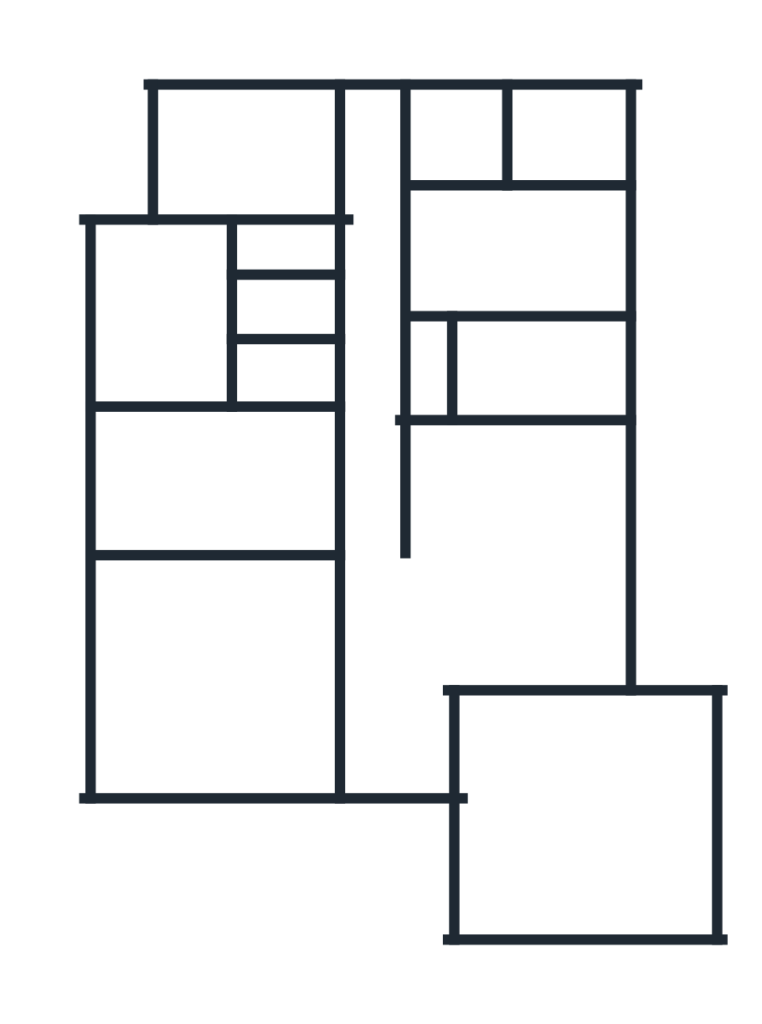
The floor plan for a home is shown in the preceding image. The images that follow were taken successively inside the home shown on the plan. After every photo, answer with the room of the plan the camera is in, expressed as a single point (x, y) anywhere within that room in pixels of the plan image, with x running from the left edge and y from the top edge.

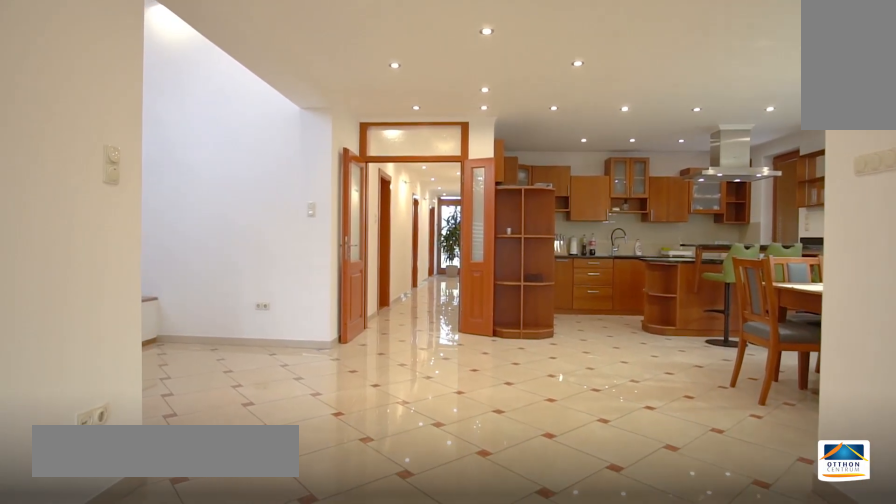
(399, 725)
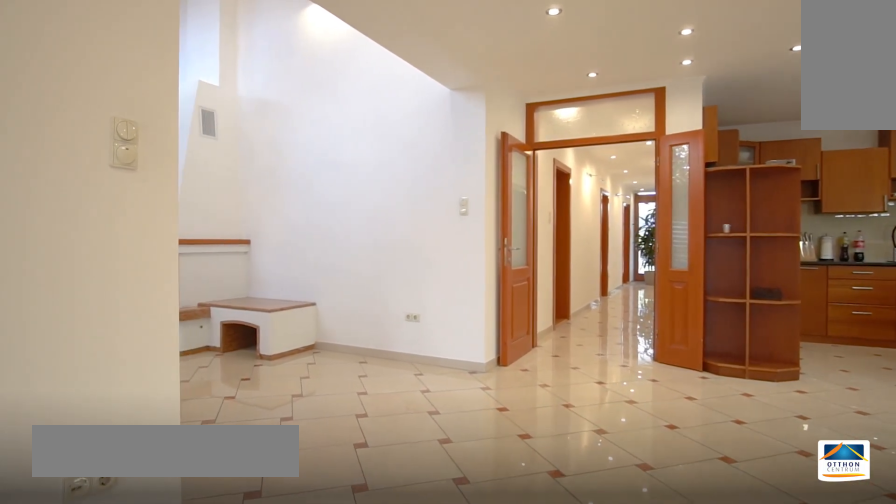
(398, 724)
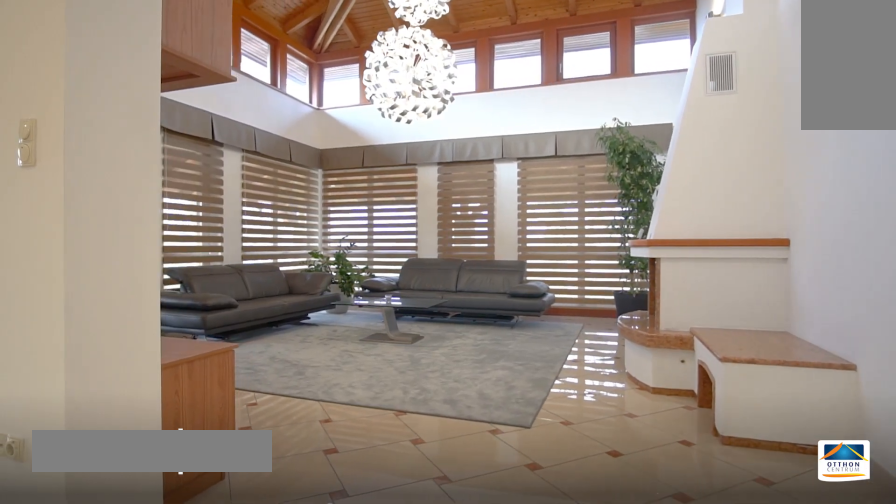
(221, 685)
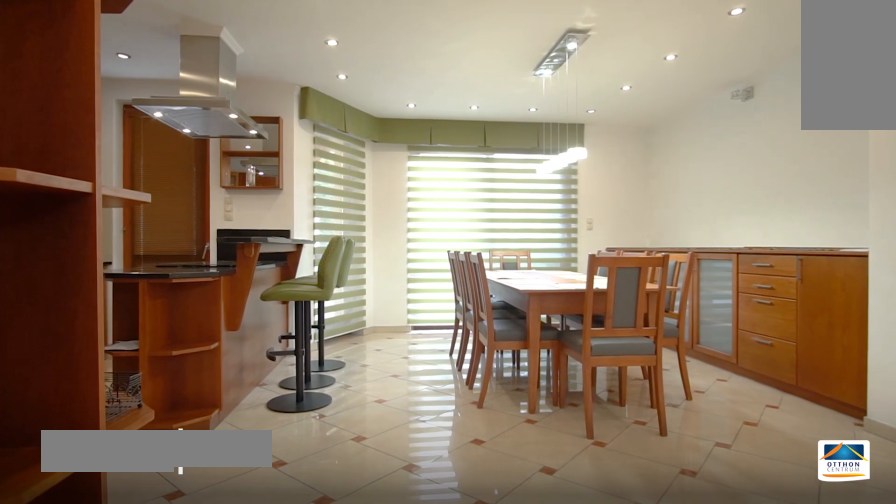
(532, 570)
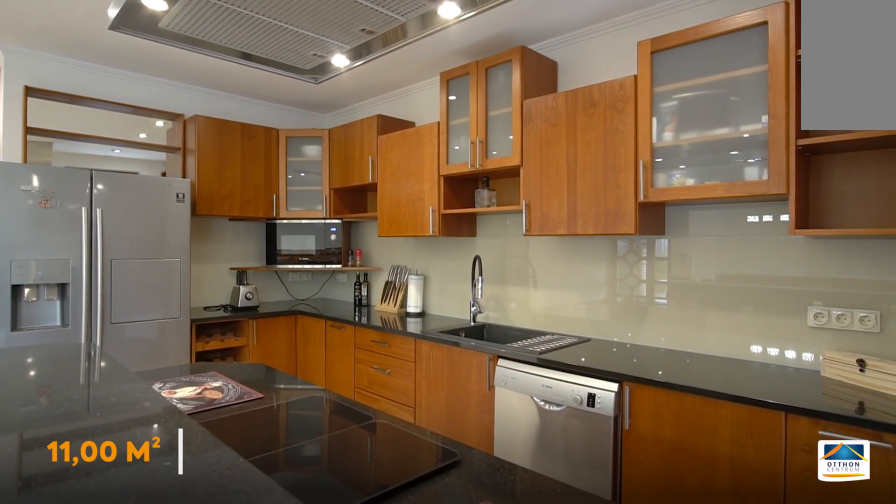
(519, 481)
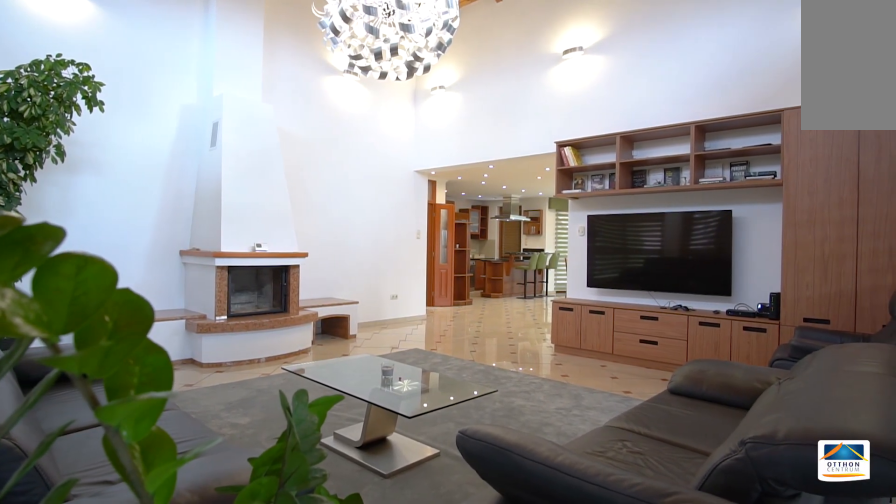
(222, 679)
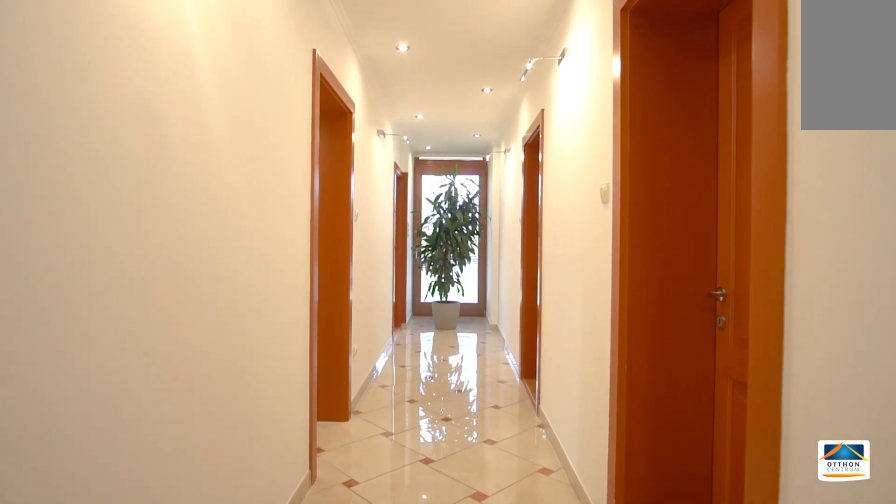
(381, 428)
